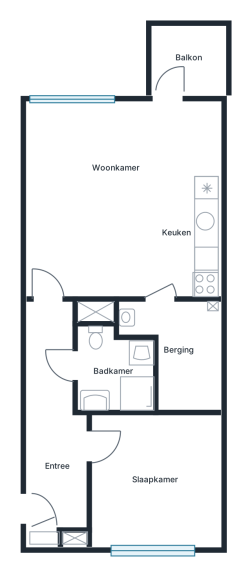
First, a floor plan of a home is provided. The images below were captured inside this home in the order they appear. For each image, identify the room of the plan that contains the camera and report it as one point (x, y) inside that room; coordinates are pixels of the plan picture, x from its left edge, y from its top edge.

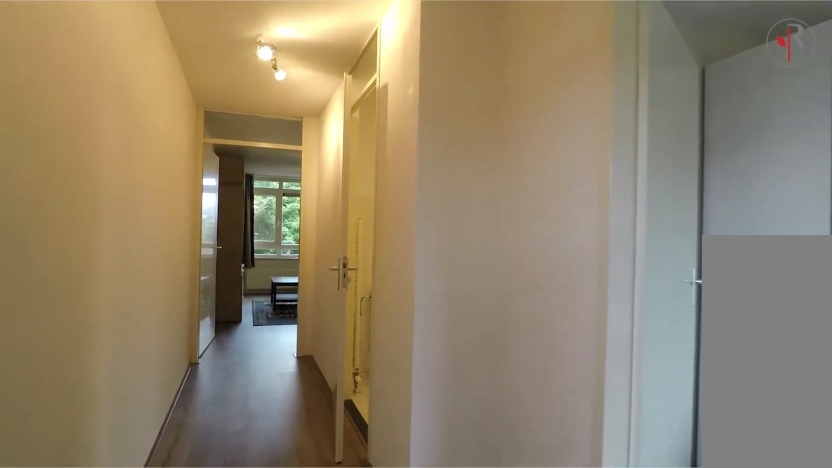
(56, 423)
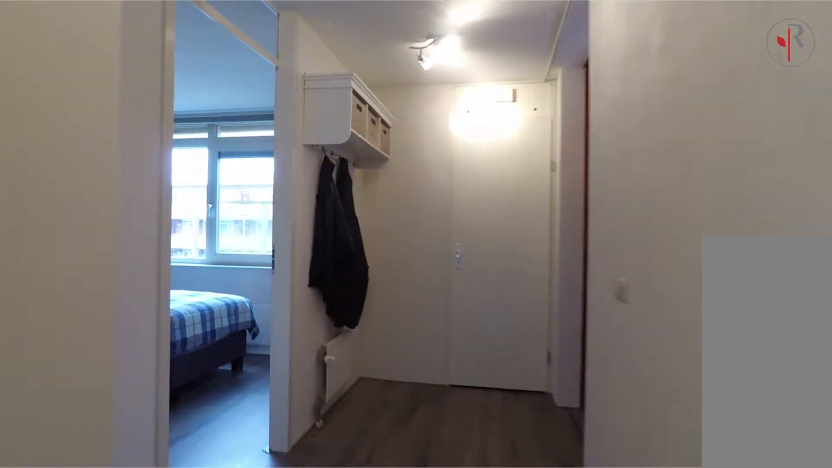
(56, 423)
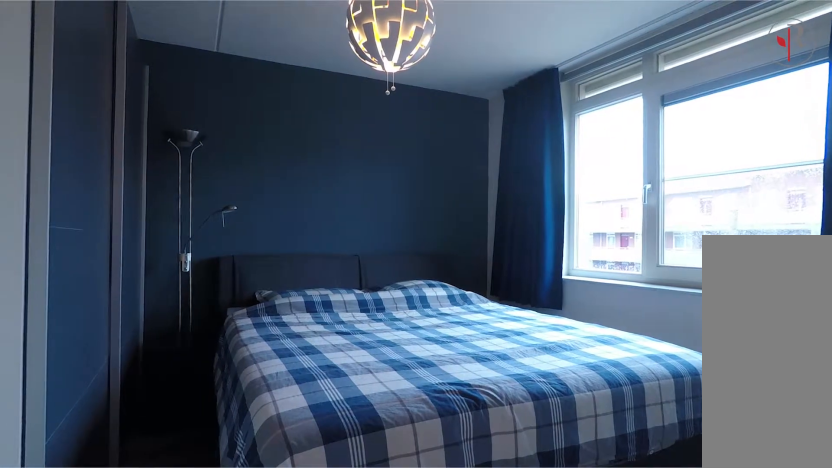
(155, 479)
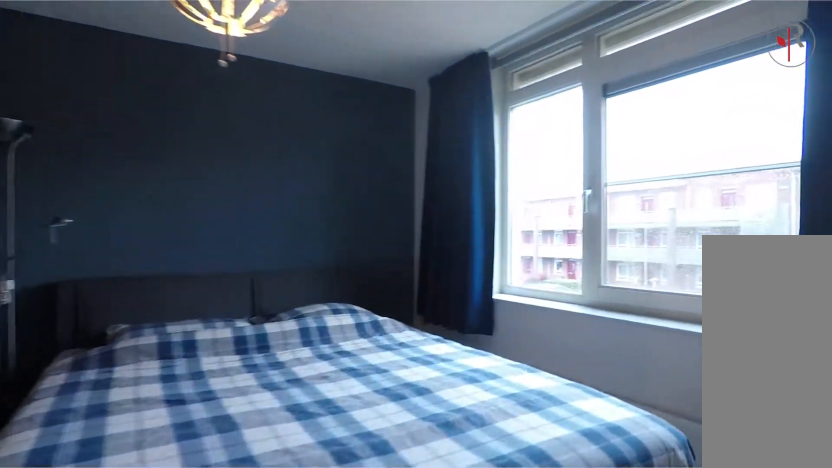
(155, 479)
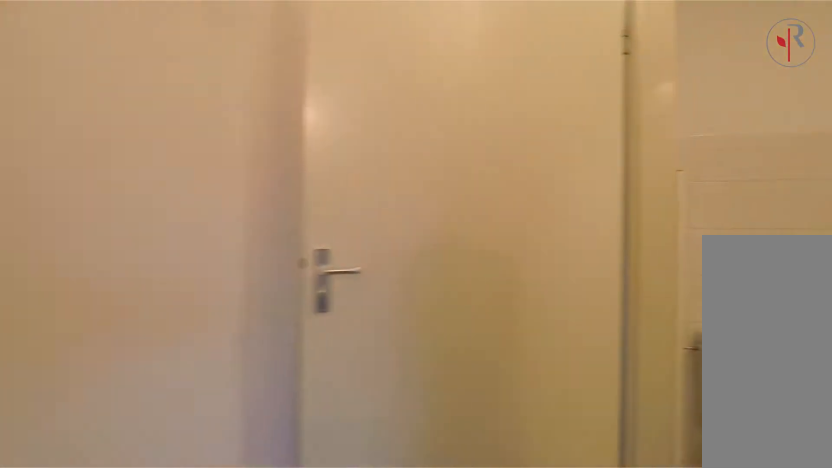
(56, 422)
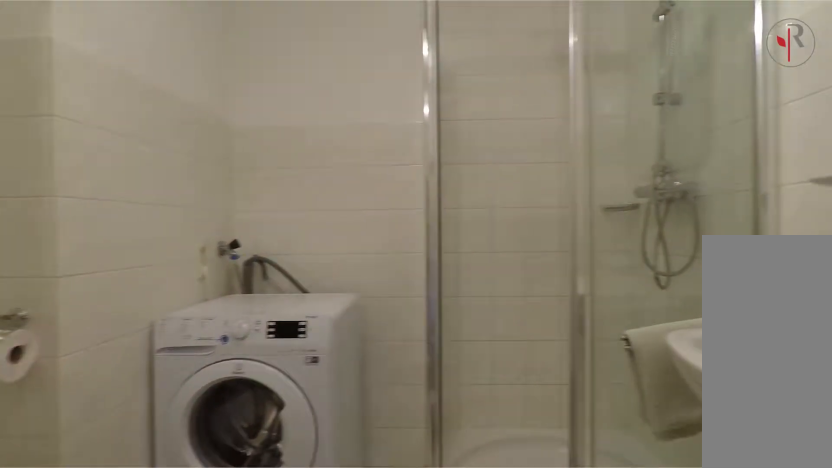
(104, 363)
